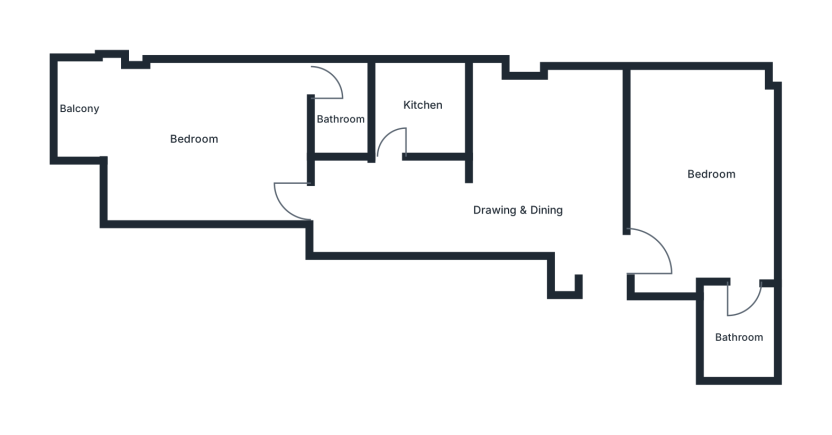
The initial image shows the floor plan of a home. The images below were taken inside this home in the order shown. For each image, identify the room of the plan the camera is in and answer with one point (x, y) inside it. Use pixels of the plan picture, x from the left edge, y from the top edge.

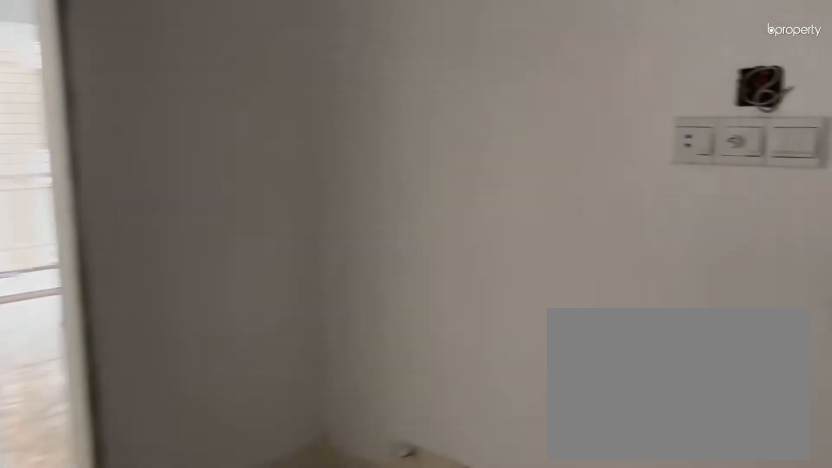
(378, 193)
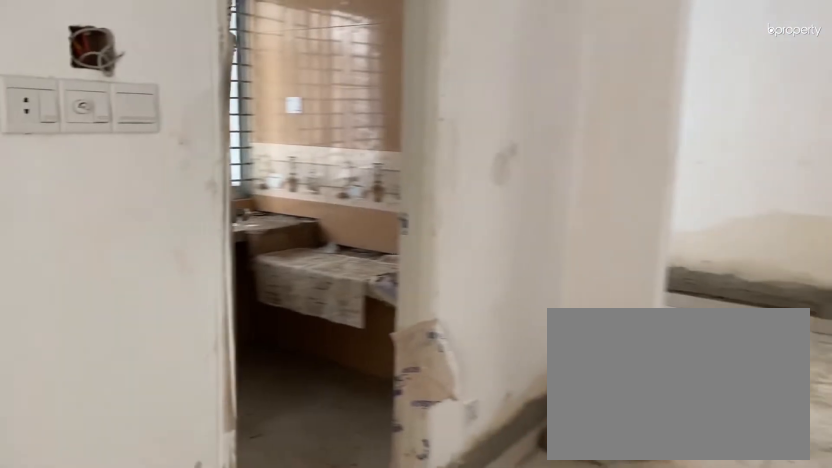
(429, 207)
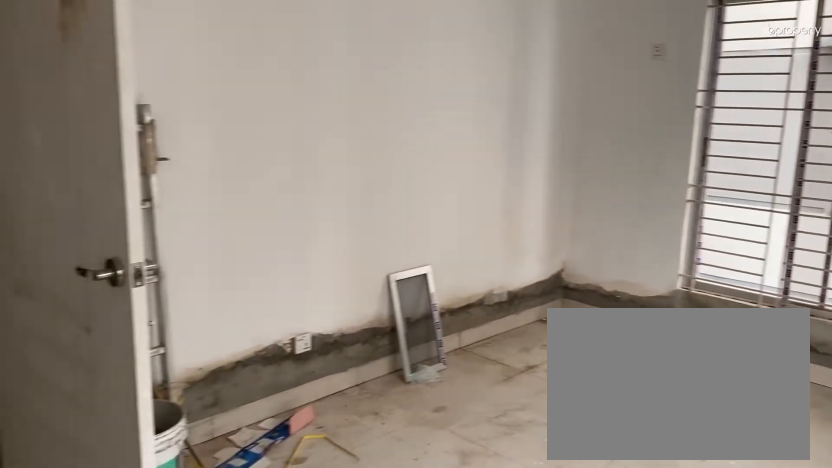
(701, 182)
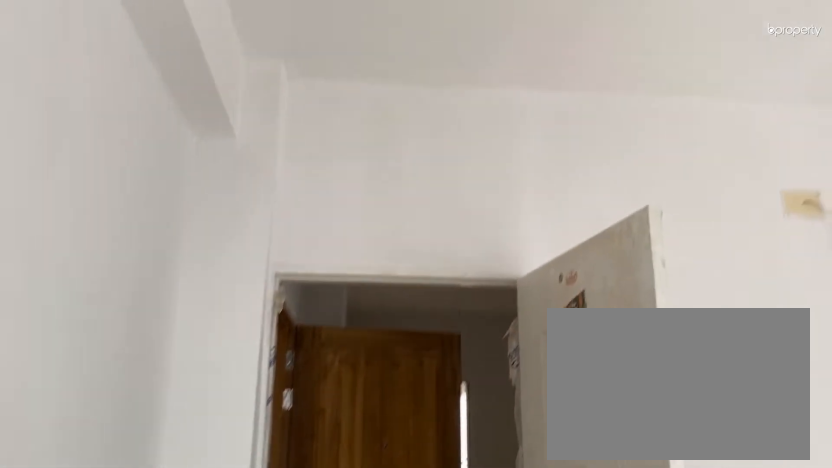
(701, 182)
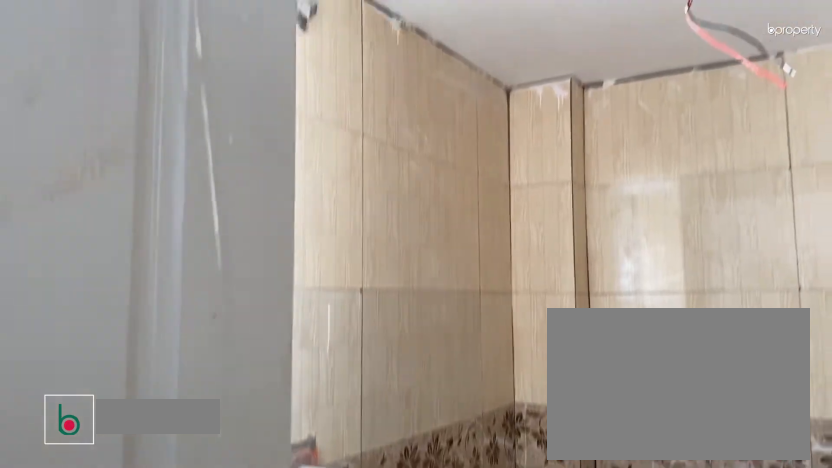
(736, 331)
